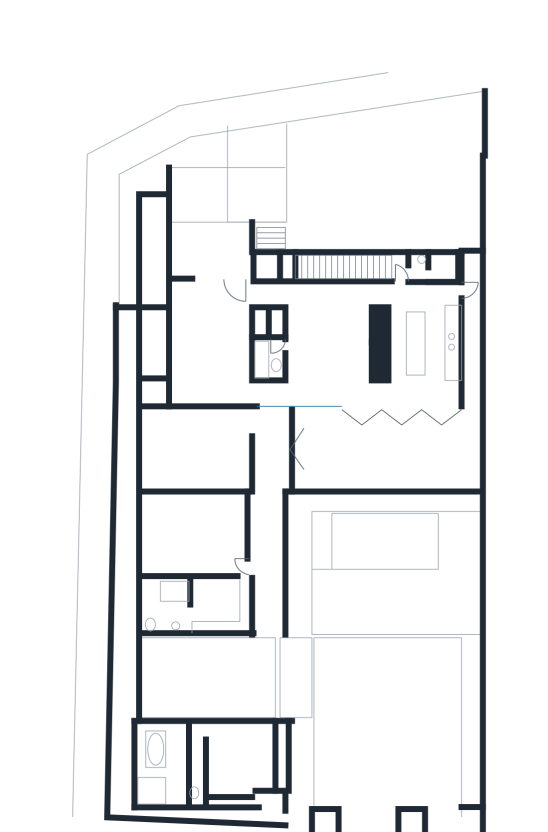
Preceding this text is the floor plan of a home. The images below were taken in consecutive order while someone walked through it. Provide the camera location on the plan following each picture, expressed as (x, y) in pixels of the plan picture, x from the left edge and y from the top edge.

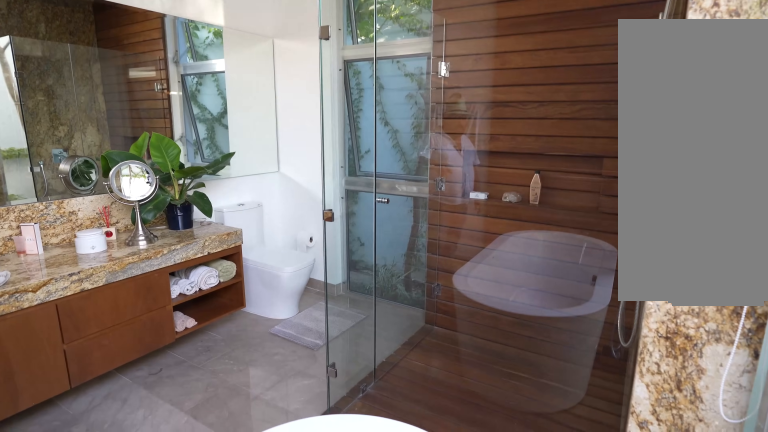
(136, 730)
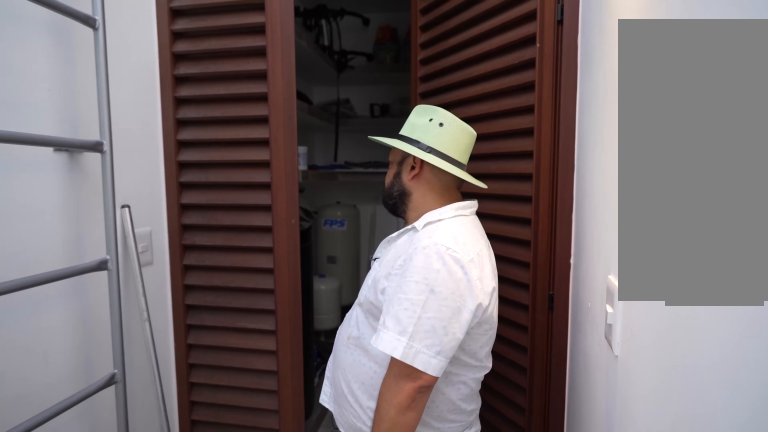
(307, 820)
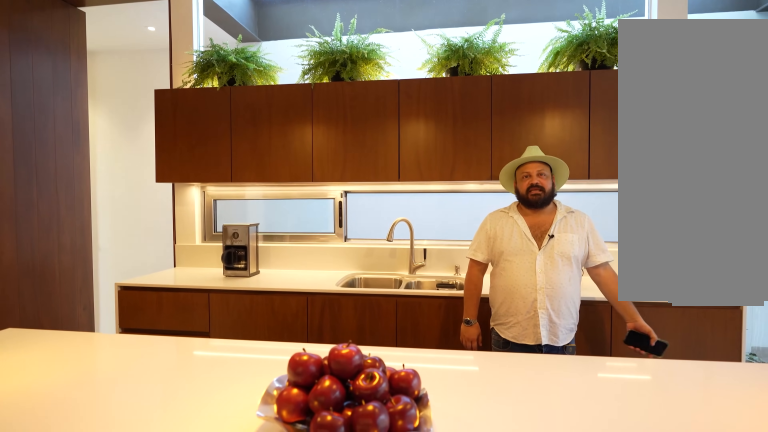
(396, 338)
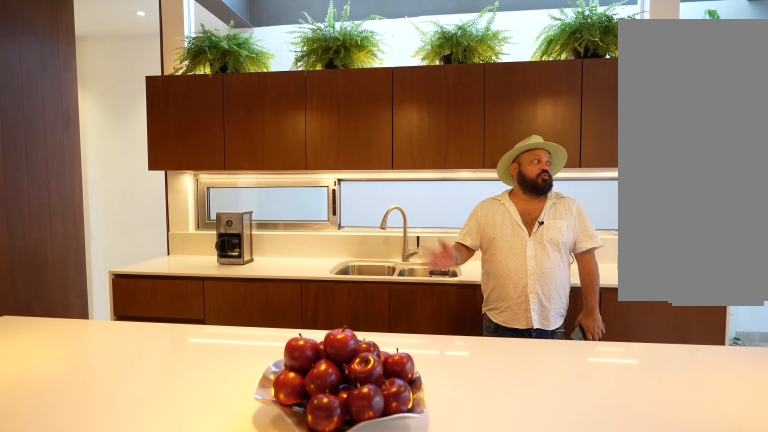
(396, 338)
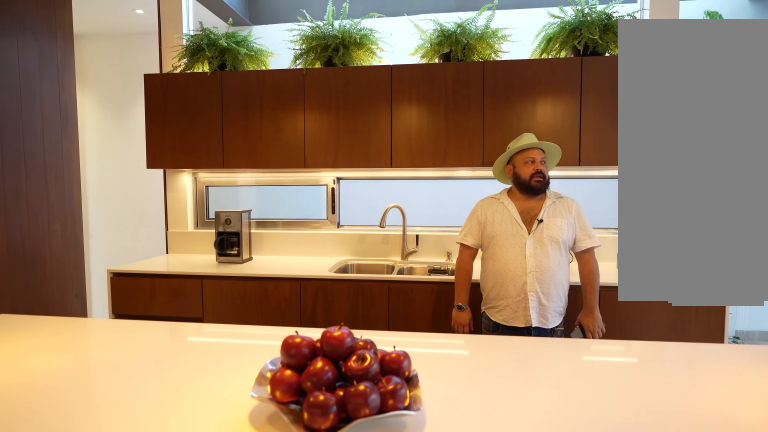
(396, 338)
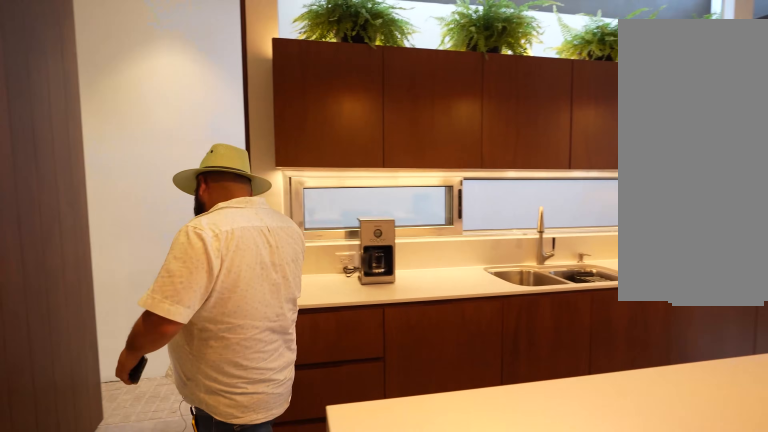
(399, 326)
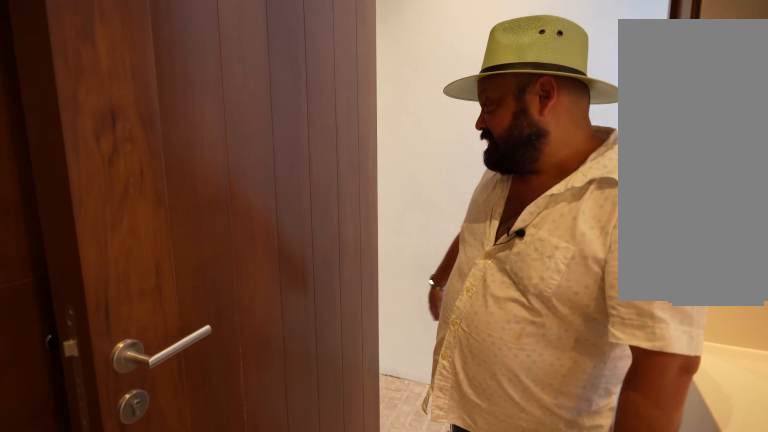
(417, 301)
